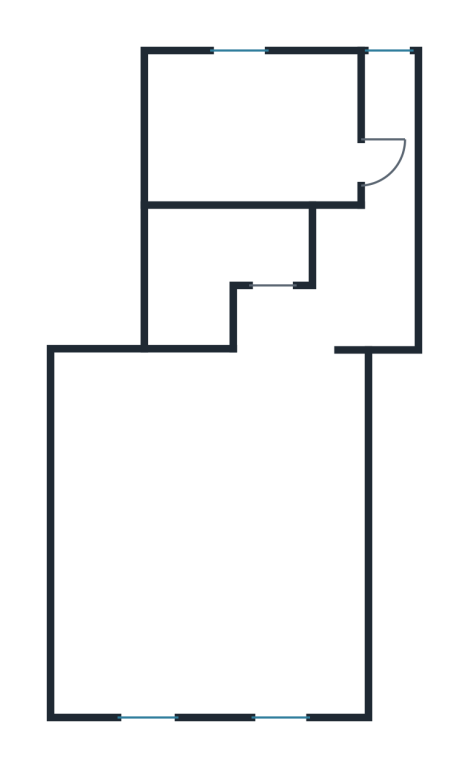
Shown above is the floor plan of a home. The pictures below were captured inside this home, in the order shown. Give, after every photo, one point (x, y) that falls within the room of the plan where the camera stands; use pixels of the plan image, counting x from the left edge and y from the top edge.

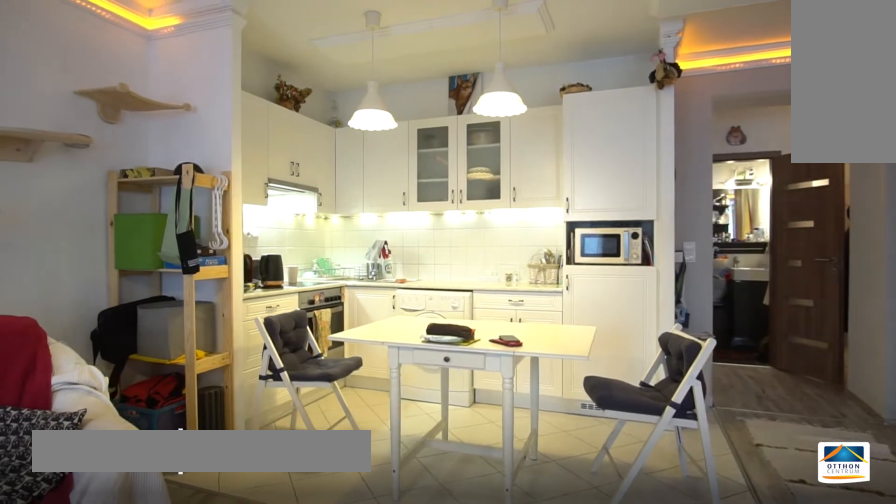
(219, 537)
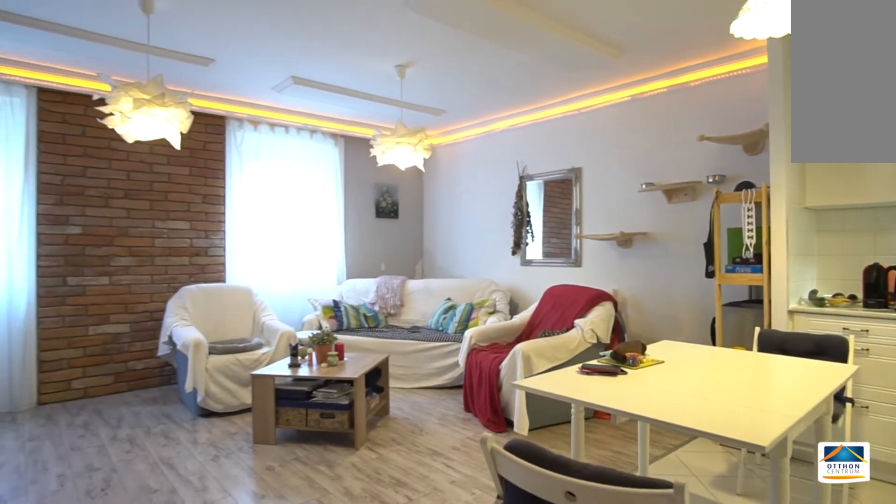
(218, 537)
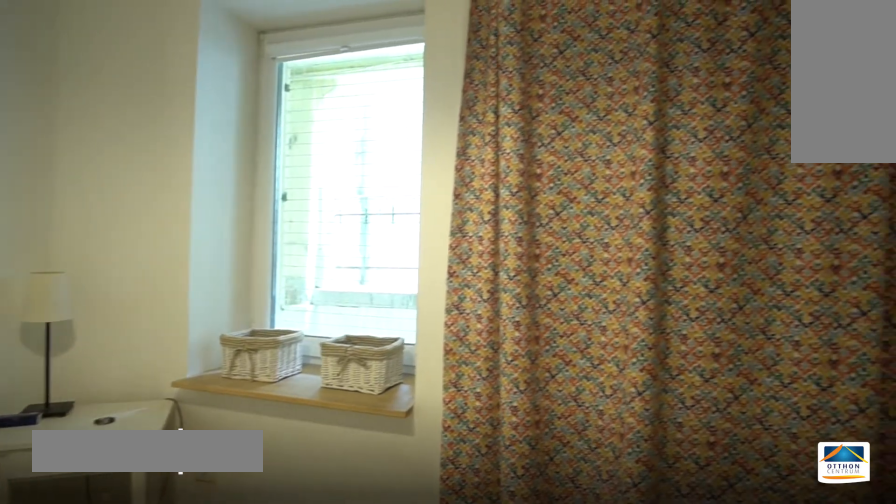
(240, 118)
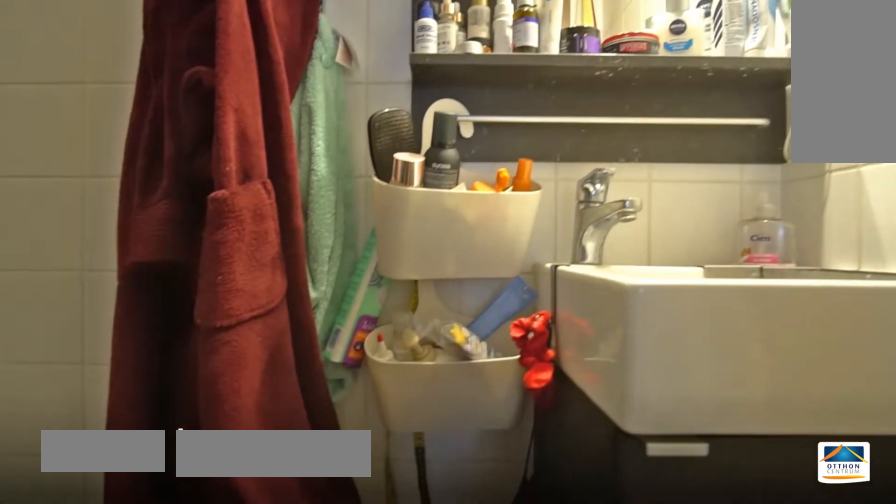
(231, 250)
